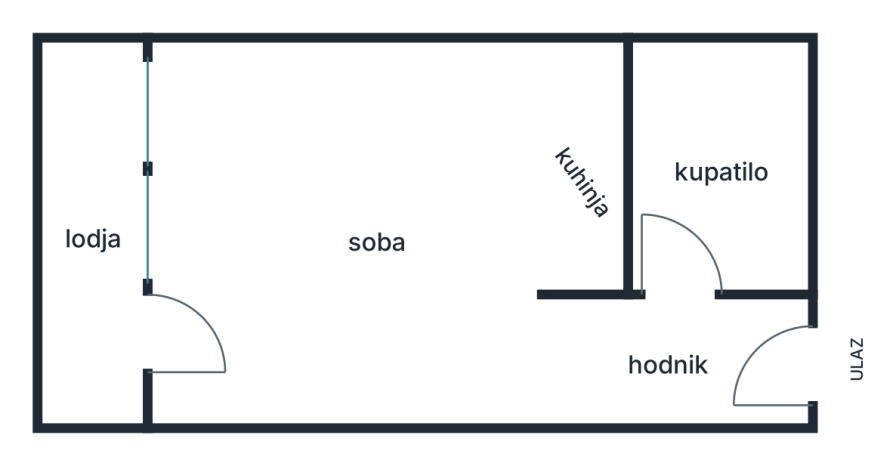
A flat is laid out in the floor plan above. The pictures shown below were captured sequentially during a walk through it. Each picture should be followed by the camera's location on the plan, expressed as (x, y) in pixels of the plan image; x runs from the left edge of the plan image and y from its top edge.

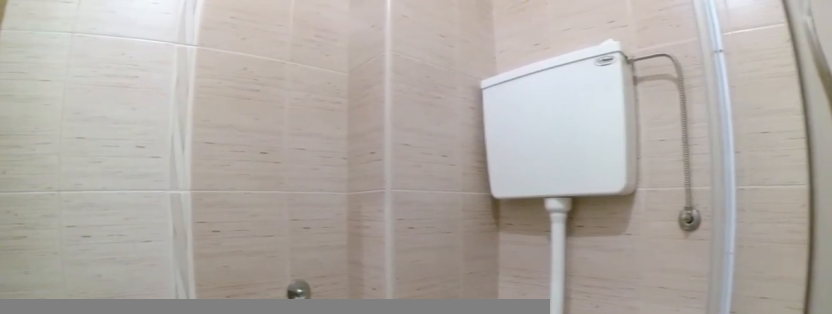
(765, 168)
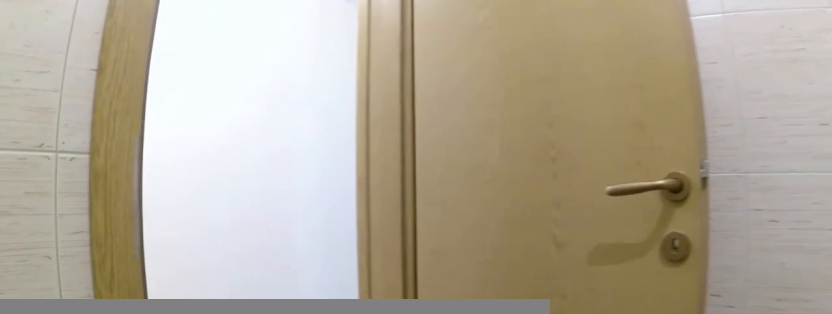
(757, 144)
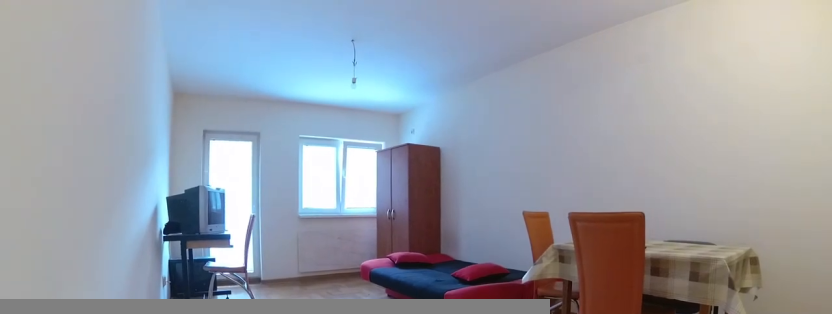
(559, 347)
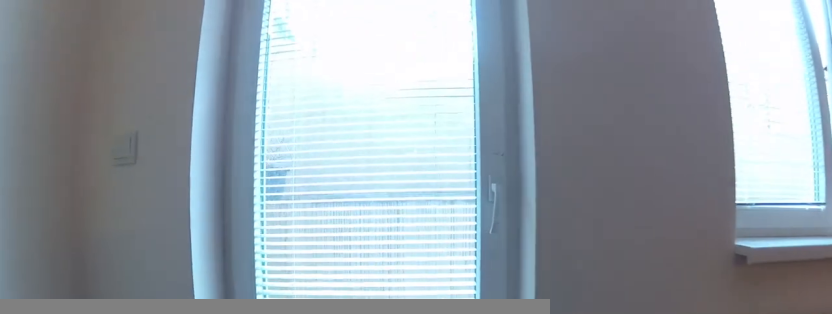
(229, 346)
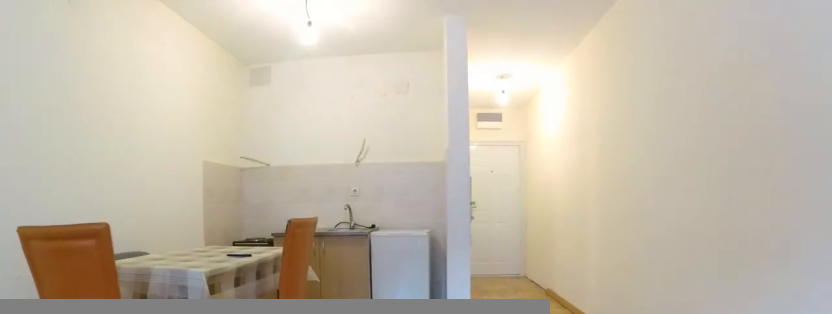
(285, 287)
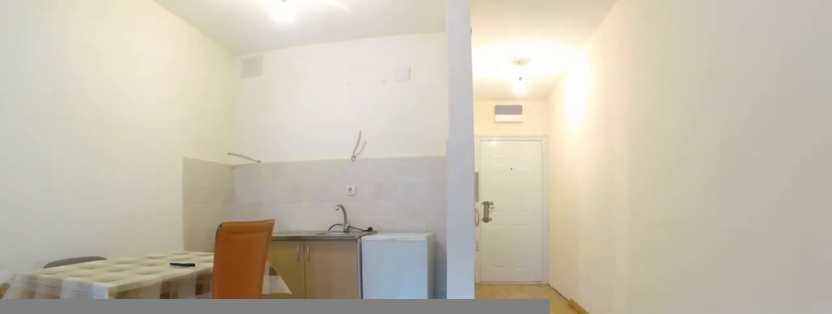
(307, 287)
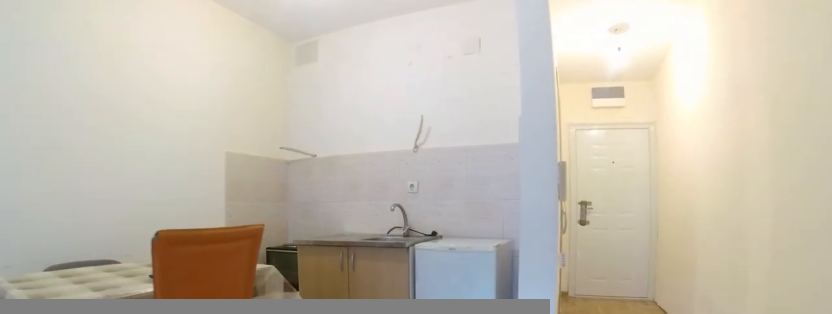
(347, 289)
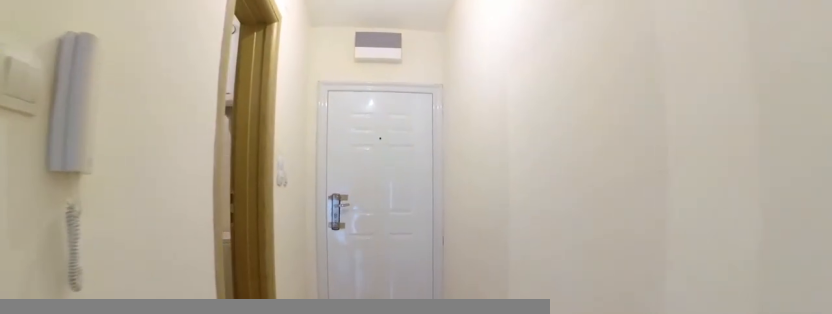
(533, 350)
